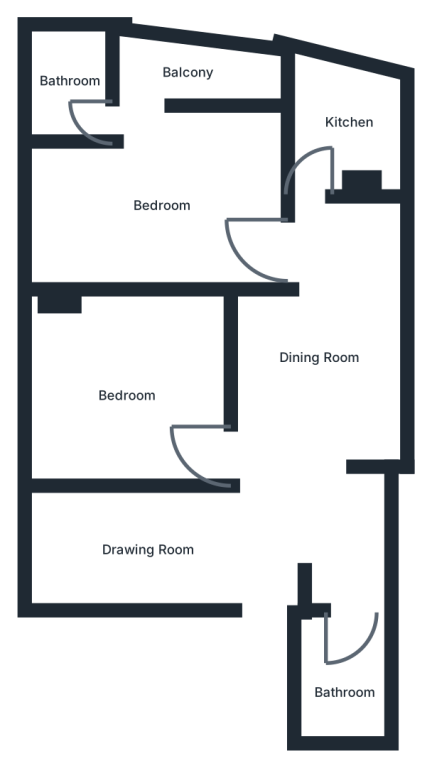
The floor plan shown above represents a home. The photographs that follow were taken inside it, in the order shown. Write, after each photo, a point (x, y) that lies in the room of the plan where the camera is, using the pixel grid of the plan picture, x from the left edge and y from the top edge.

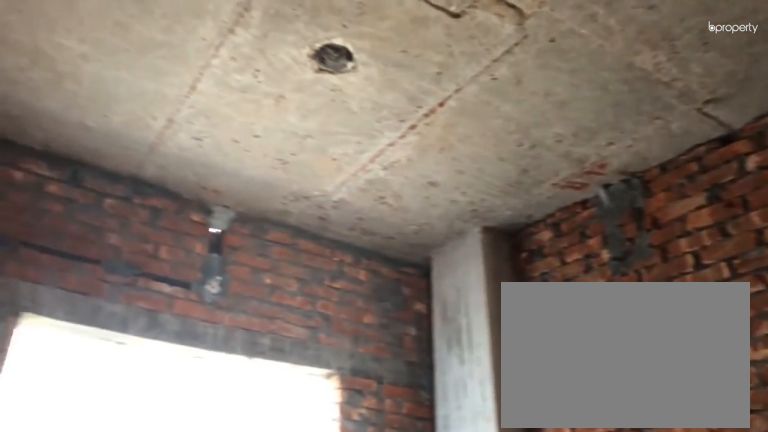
(131, 387)
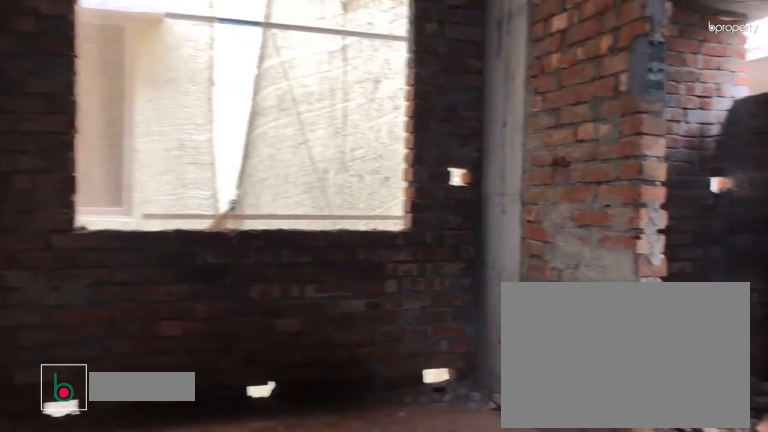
(162, 197)
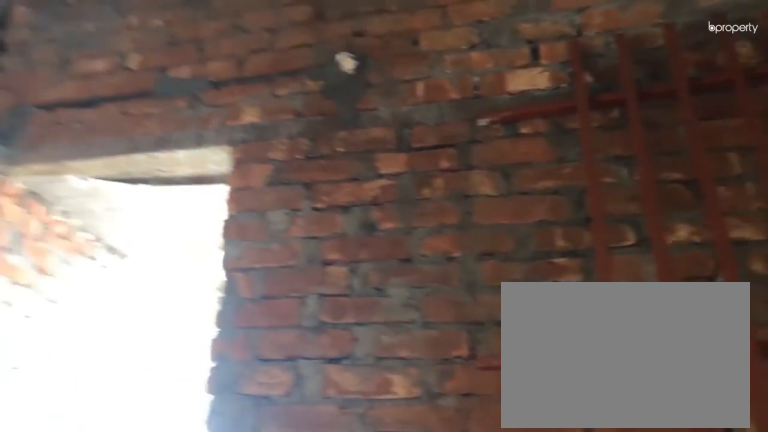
(162, 198)
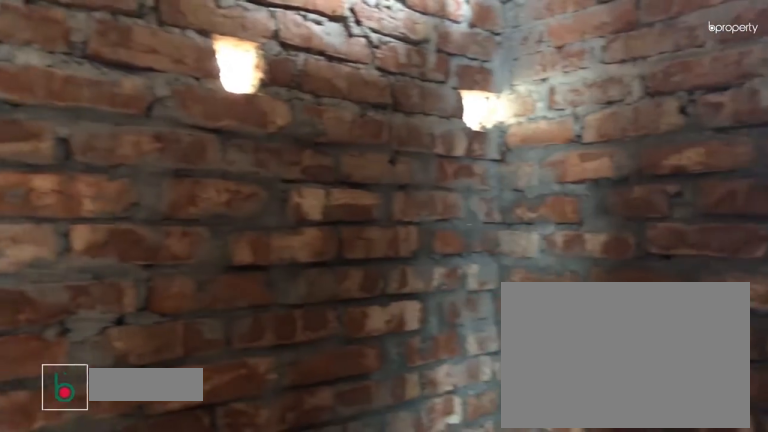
(67, 83)
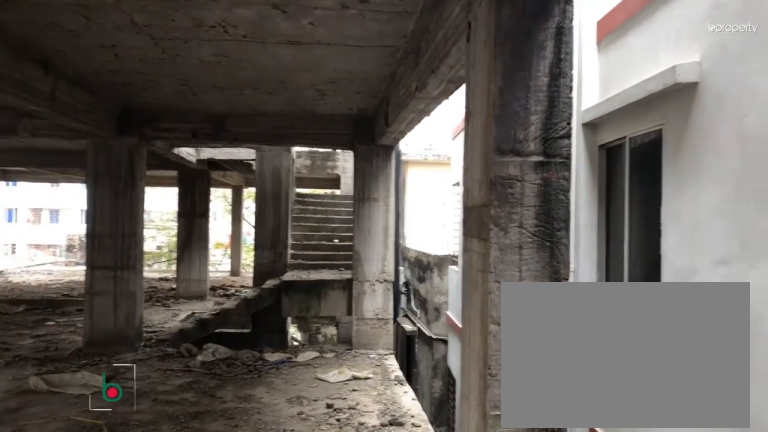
(188, 74)
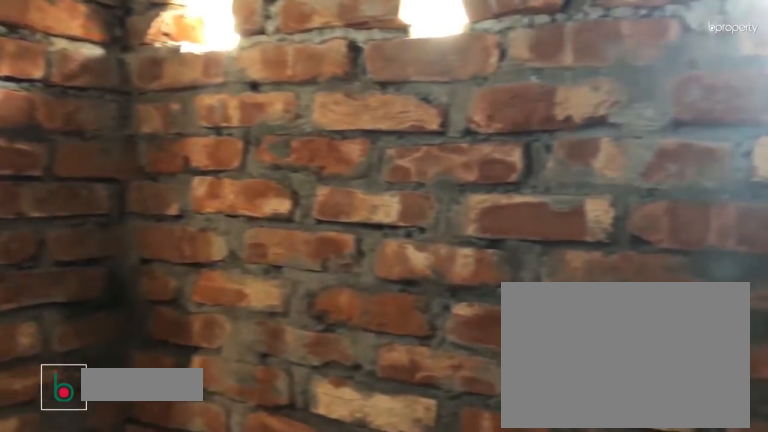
(349, 127)
